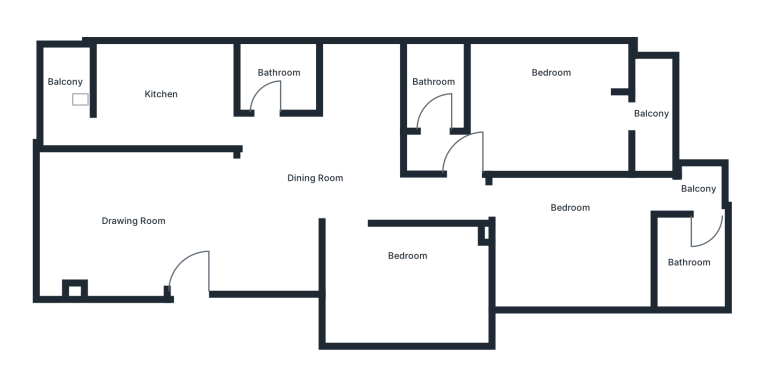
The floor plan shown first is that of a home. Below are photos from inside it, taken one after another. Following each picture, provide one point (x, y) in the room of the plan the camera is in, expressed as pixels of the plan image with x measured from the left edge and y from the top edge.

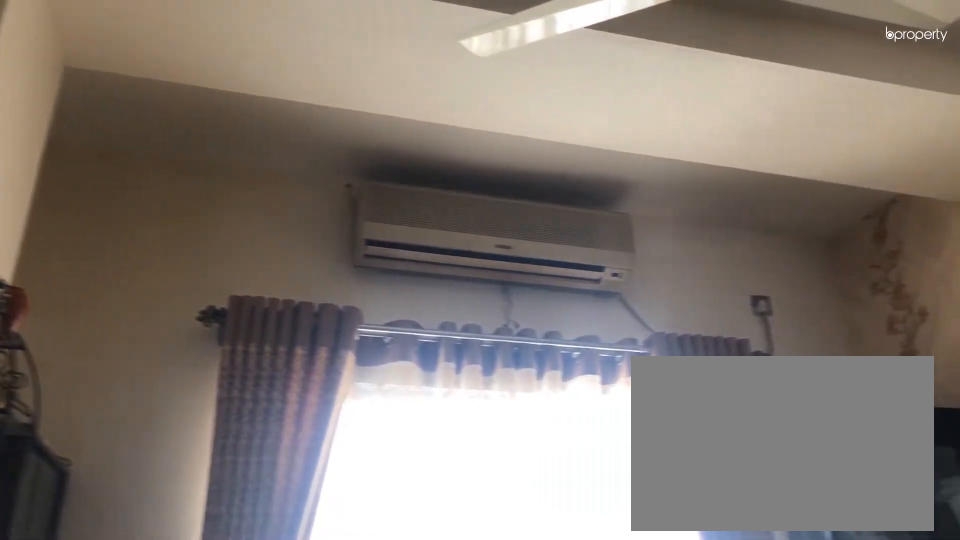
(137, 224)
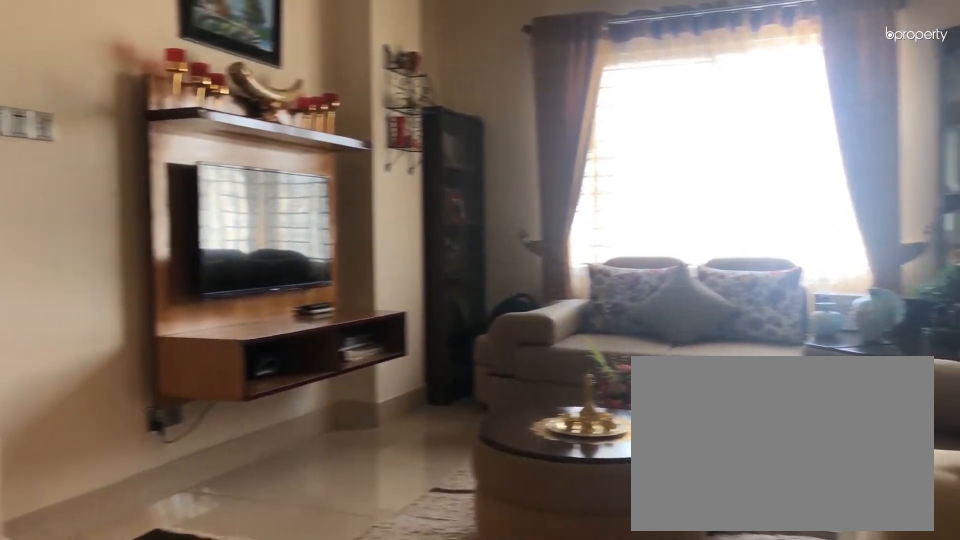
(137, 224)
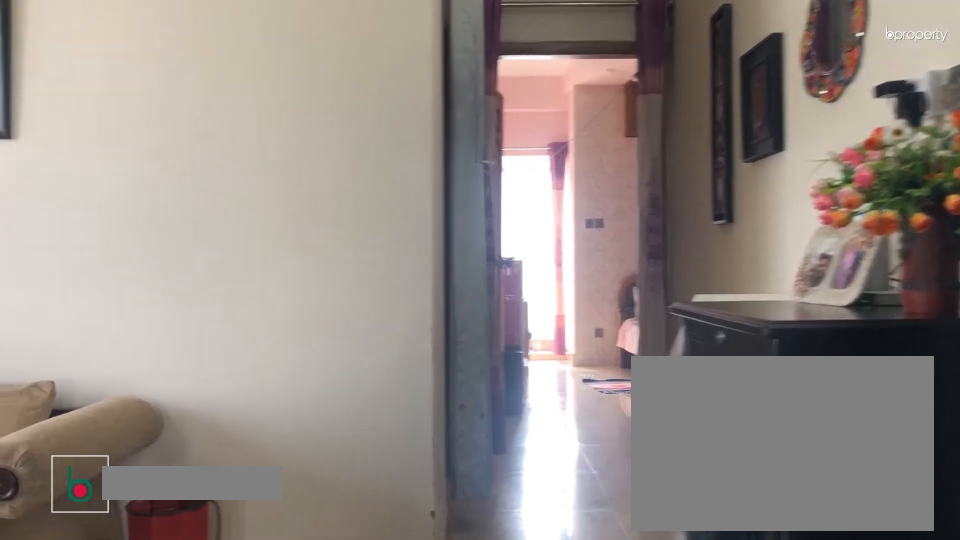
(314, 177)
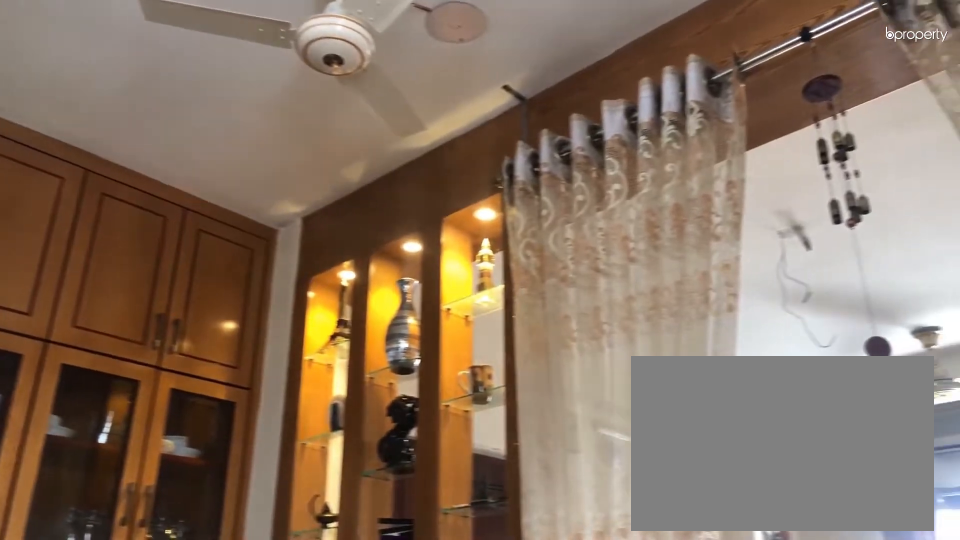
(314, 176)
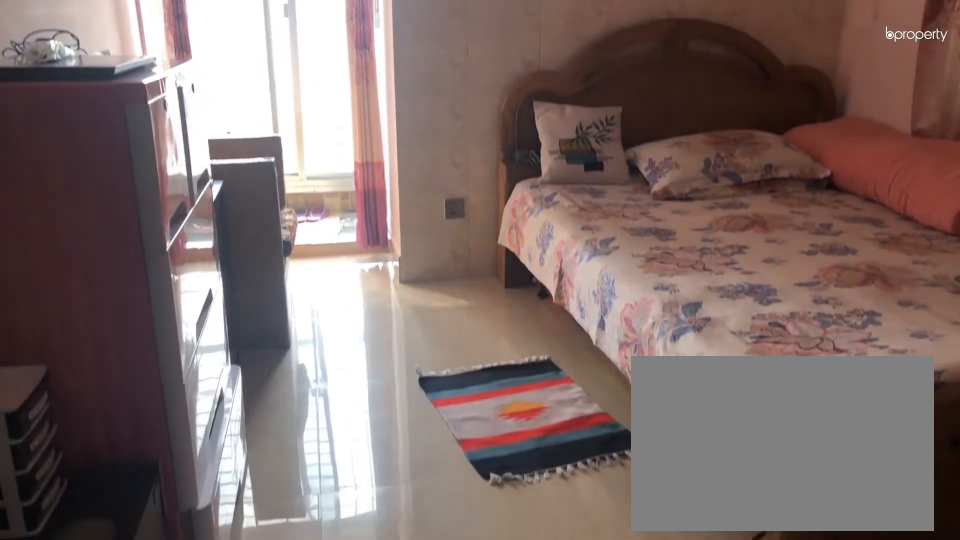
(570, 247)
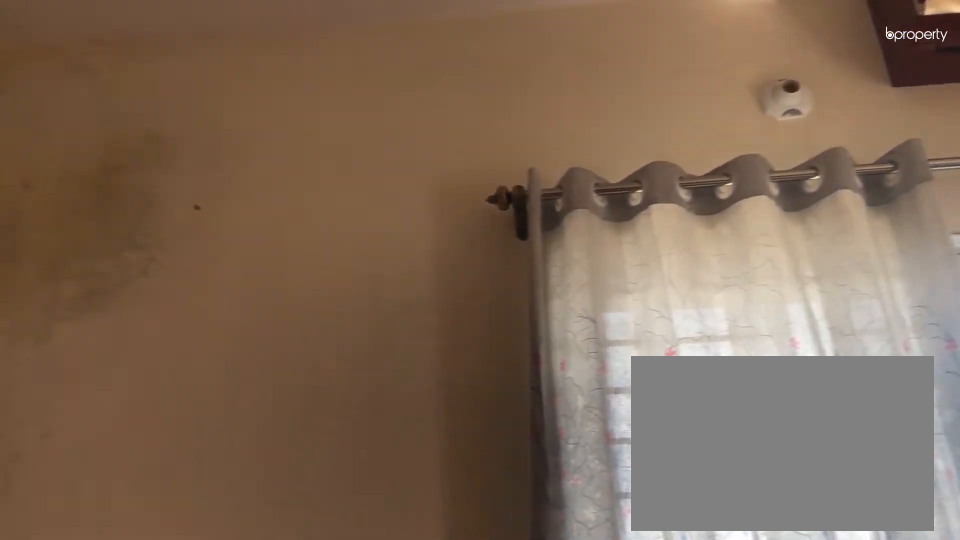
(550, 117)
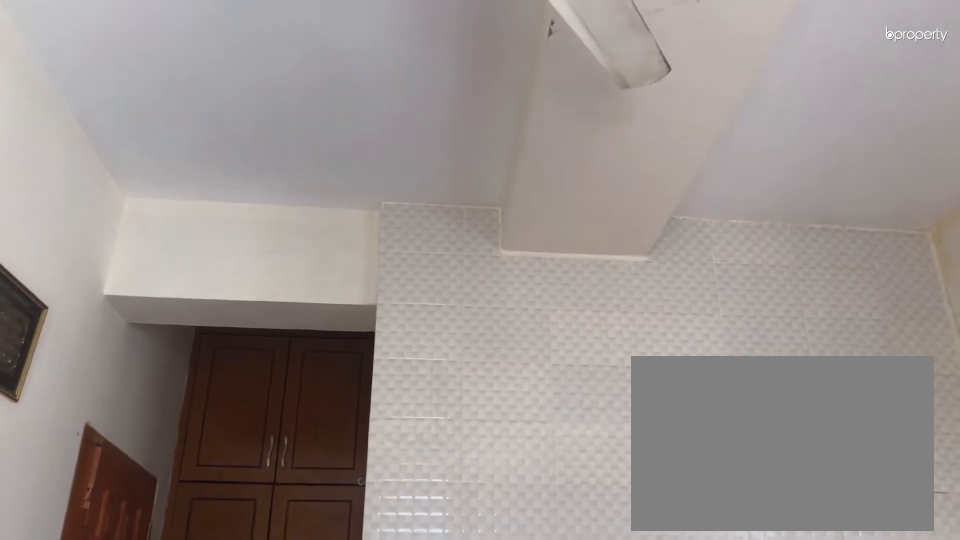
(550, 117)
